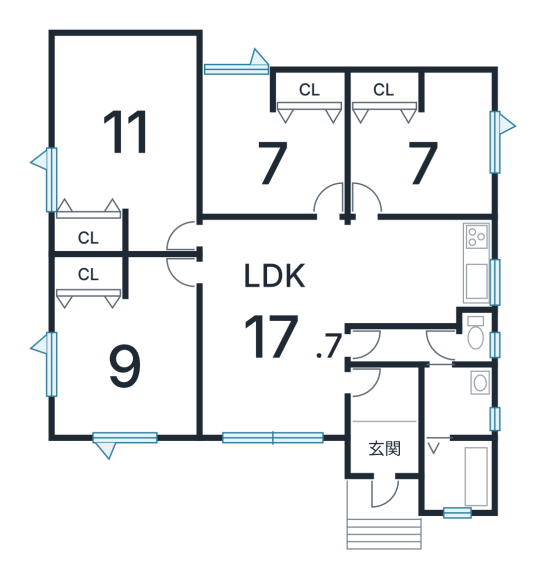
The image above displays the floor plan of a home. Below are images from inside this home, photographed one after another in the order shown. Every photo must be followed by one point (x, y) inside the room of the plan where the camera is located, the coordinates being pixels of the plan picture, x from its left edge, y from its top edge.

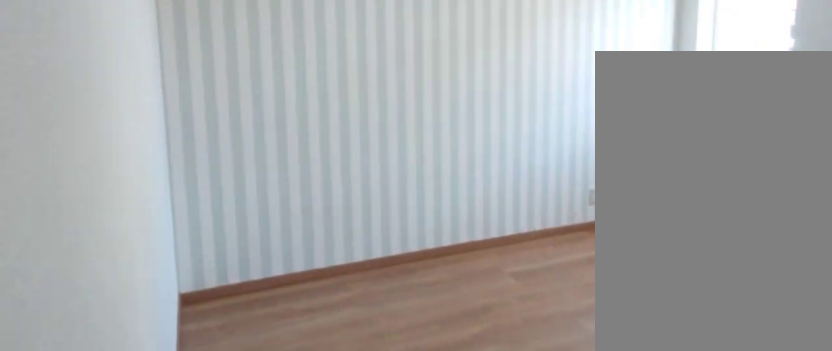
(268, 165)
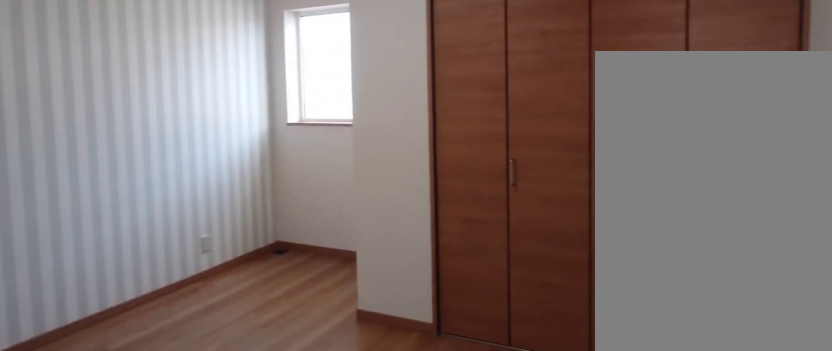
(268, 165)
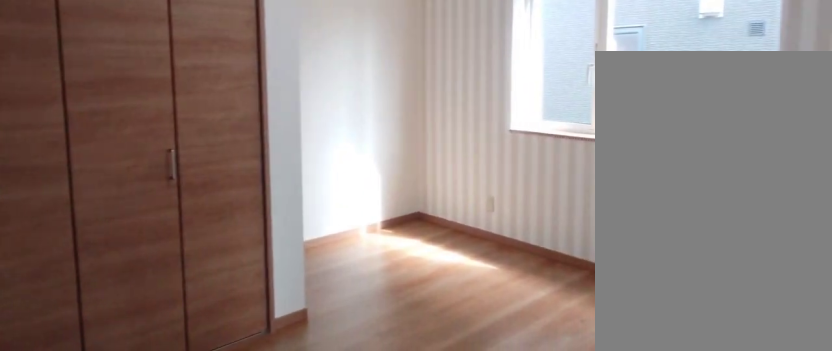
(424, 176)
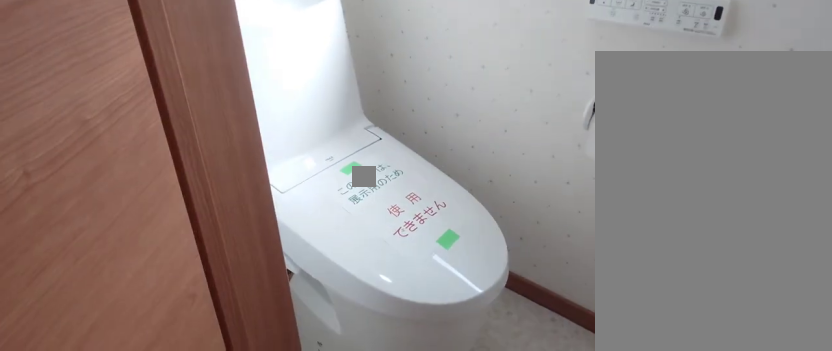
(474, 337)
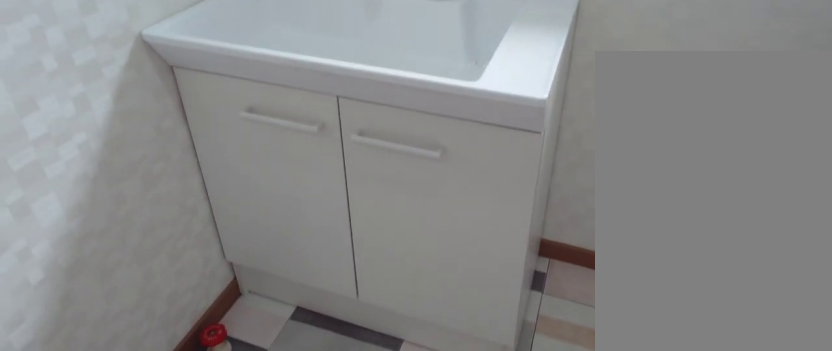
(453, 407)
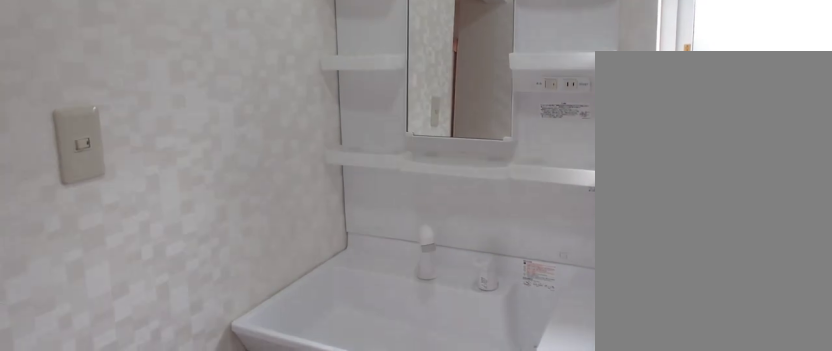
(453, 407)
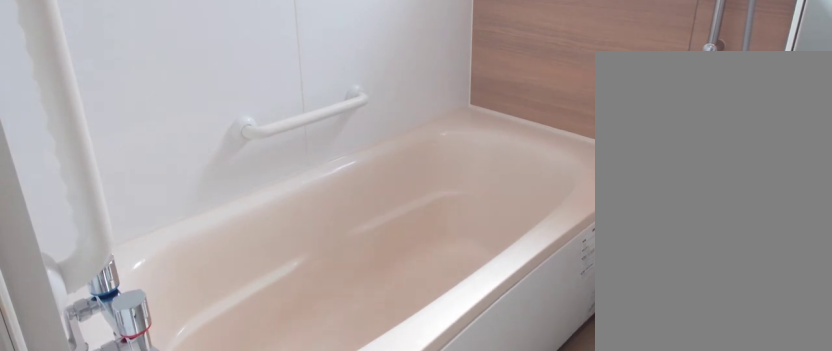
(456, 483)
